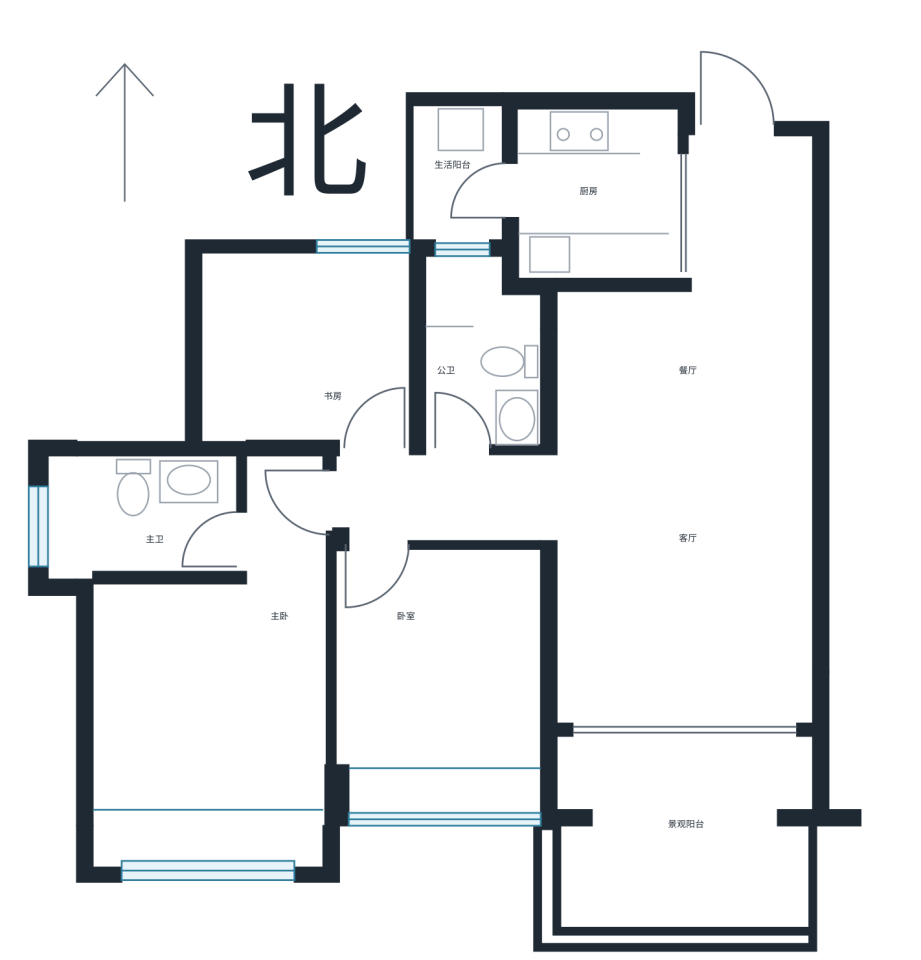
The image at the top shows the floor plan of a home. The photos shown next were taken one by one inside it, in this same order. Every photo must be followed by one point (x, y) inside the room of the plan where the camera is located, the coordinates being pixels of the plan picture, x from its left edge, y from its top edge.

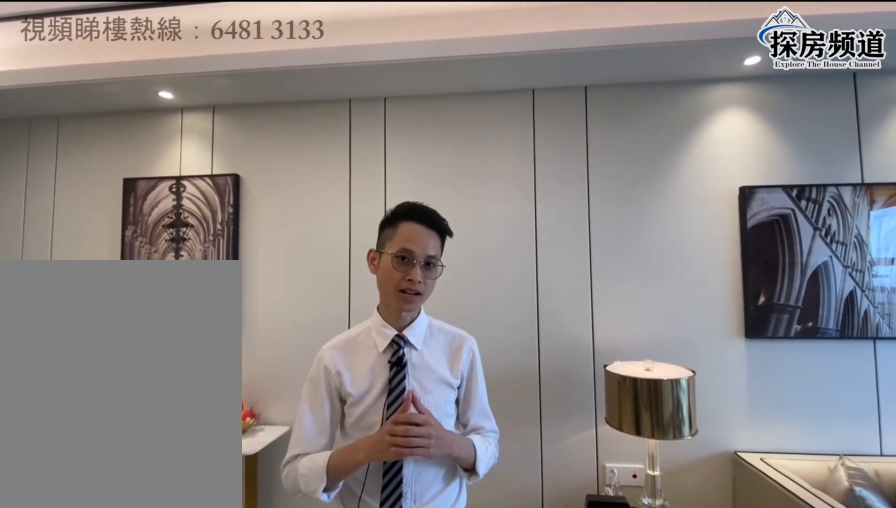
(710, 440)
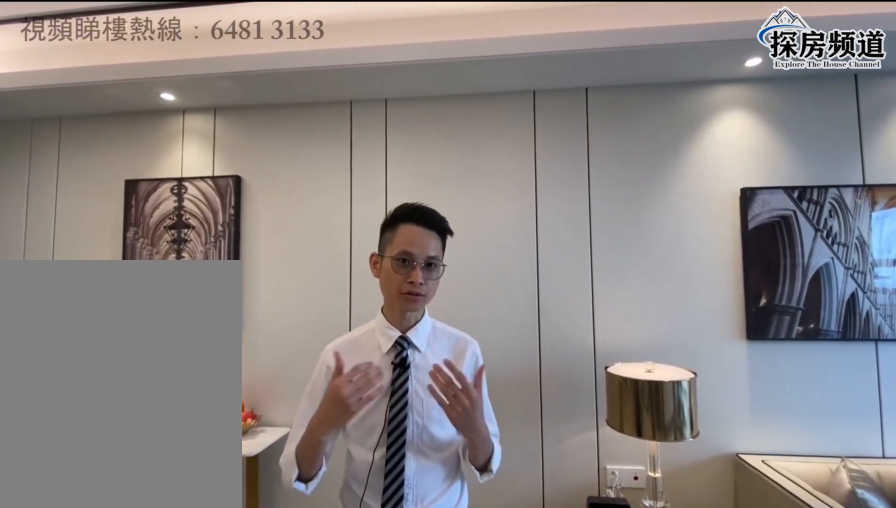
(709, 462)
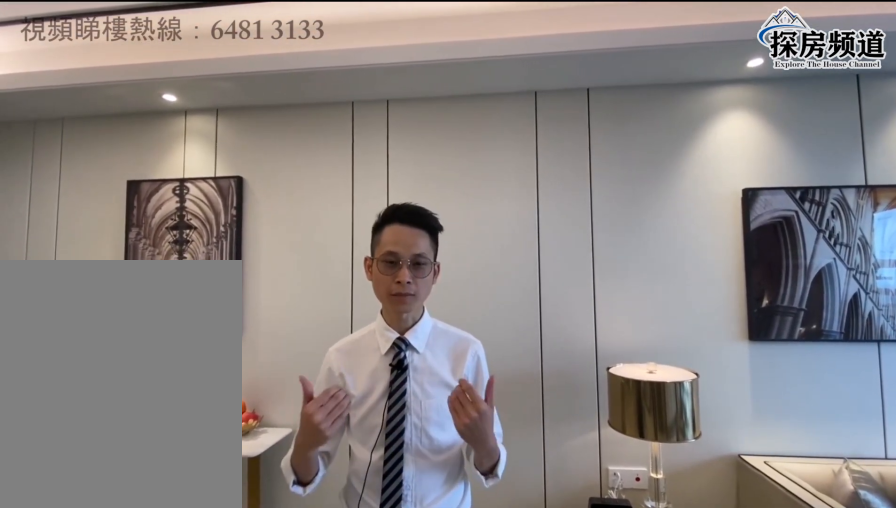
(710, 441)
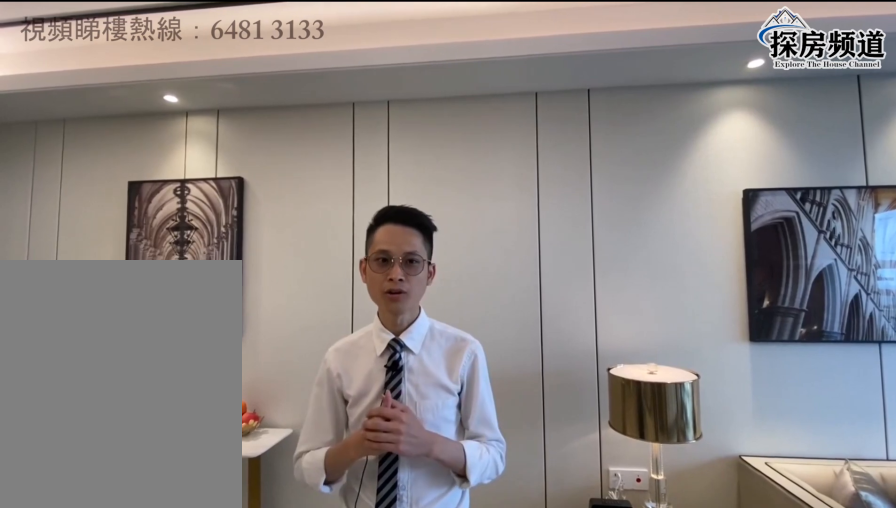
(709, 462)
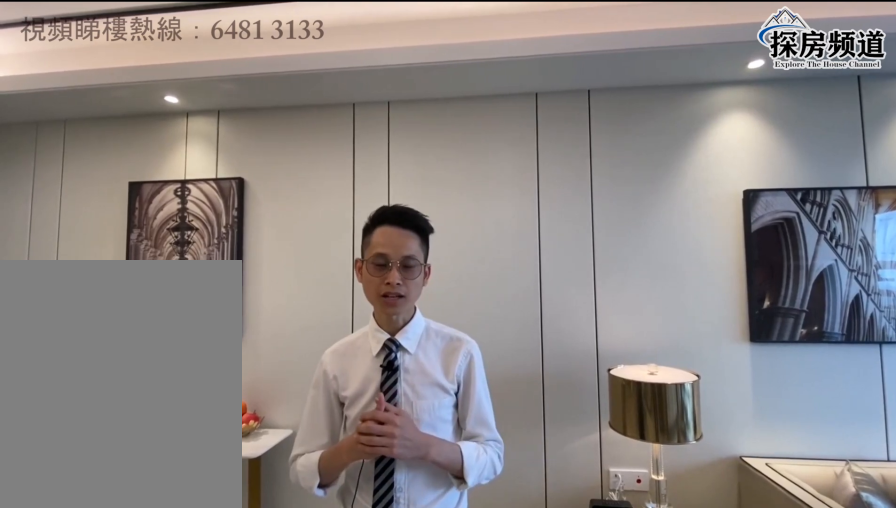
(710, 440)
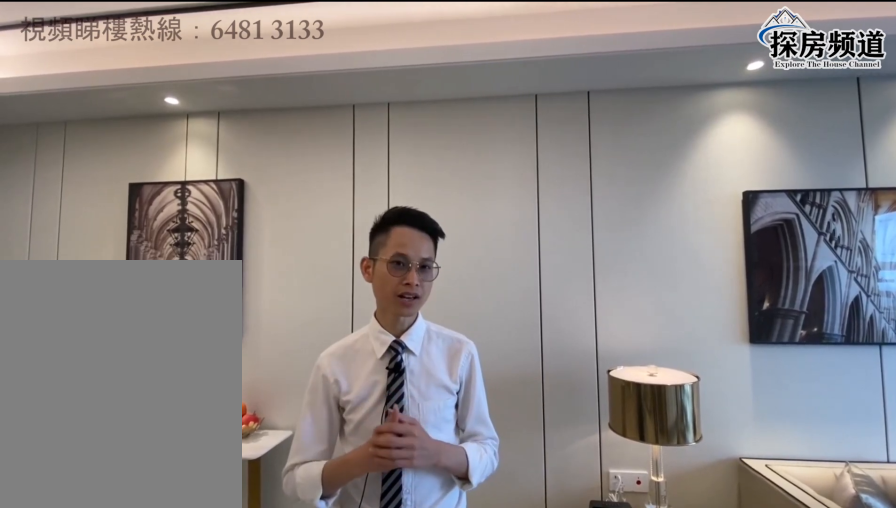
(709, 461)
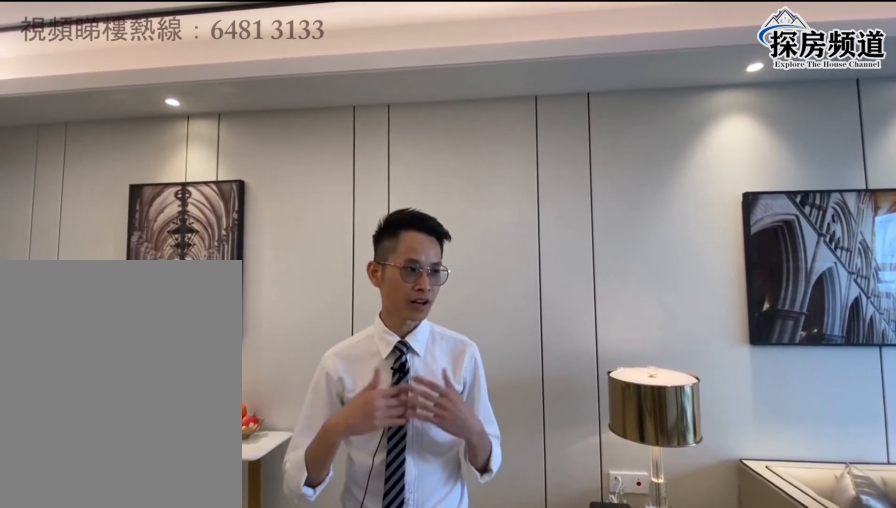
(710, 440)
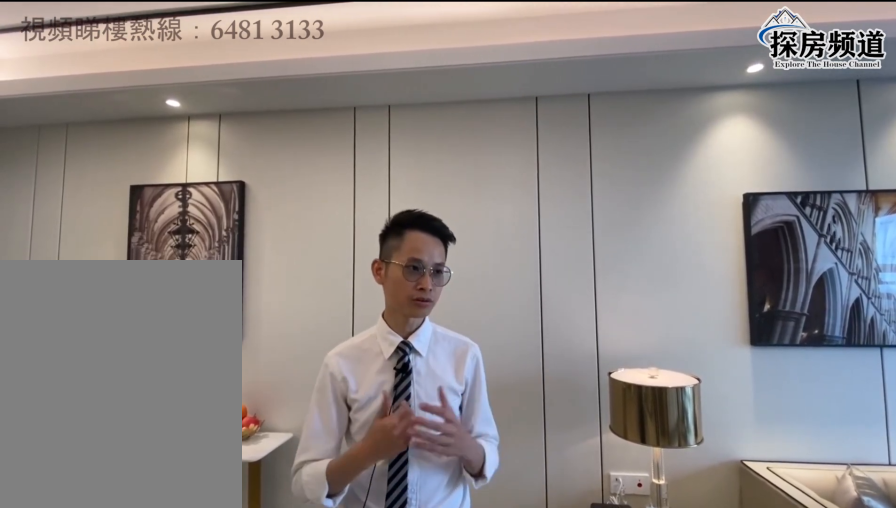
(709, 461)
